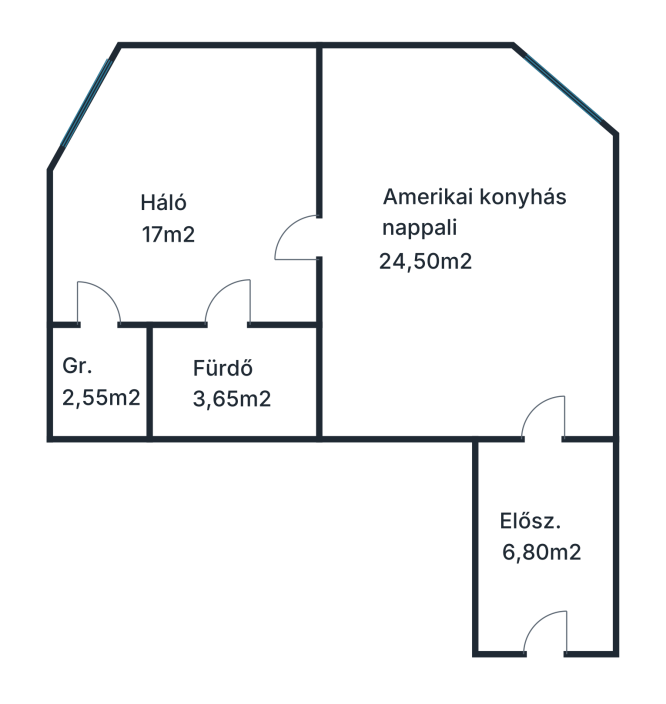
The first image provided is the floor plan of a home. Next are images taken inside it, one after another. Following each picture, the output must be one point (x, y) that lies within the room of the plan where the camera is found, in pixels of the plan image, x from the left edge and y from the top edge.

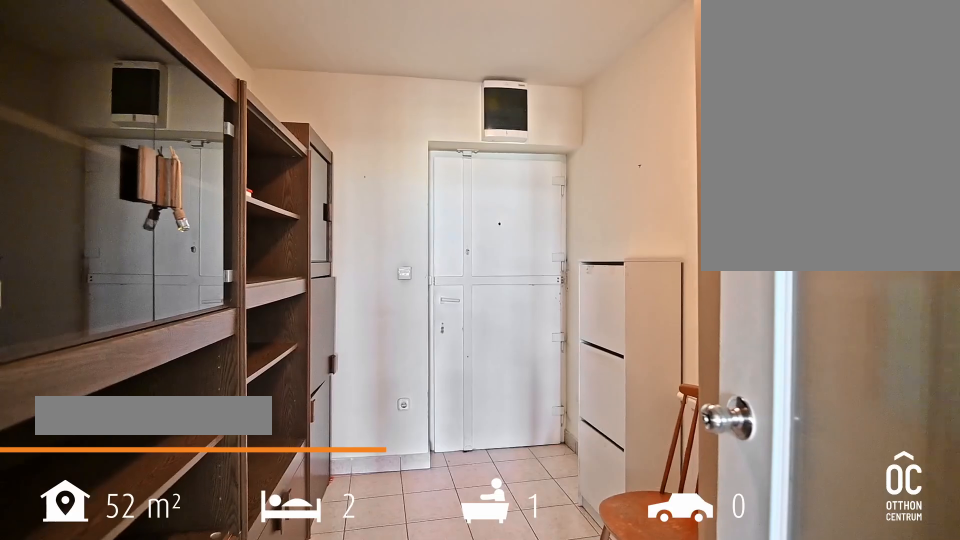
(544, 543)
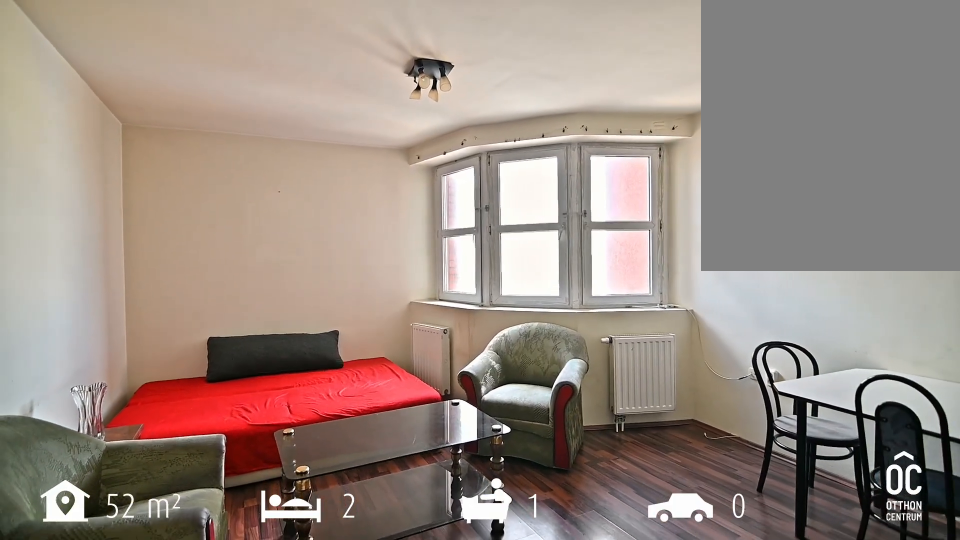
(458, 263)
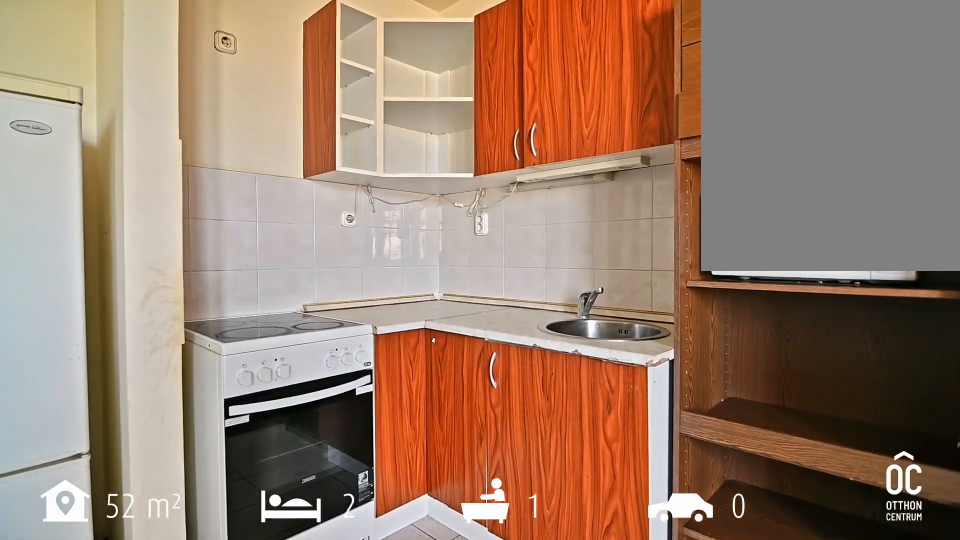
(458, 263)
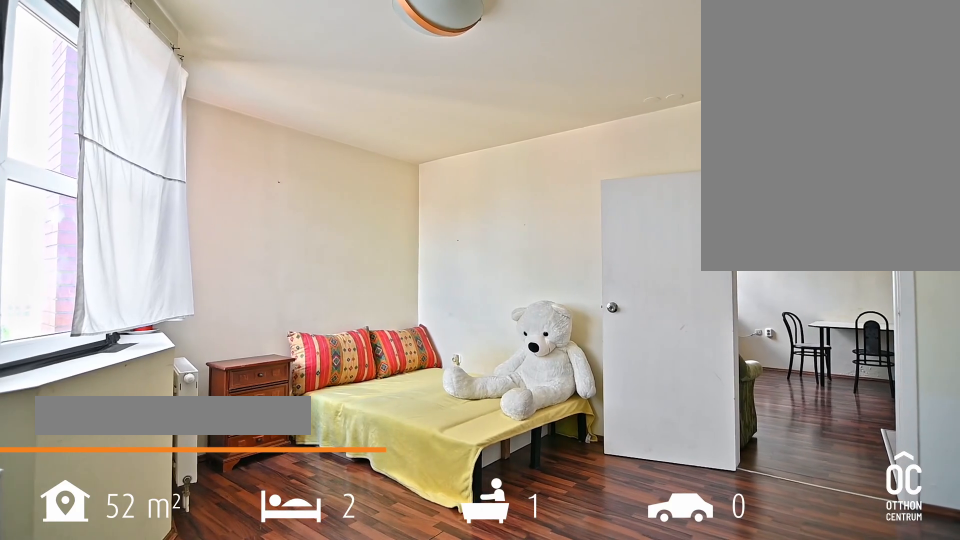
(194, 196)
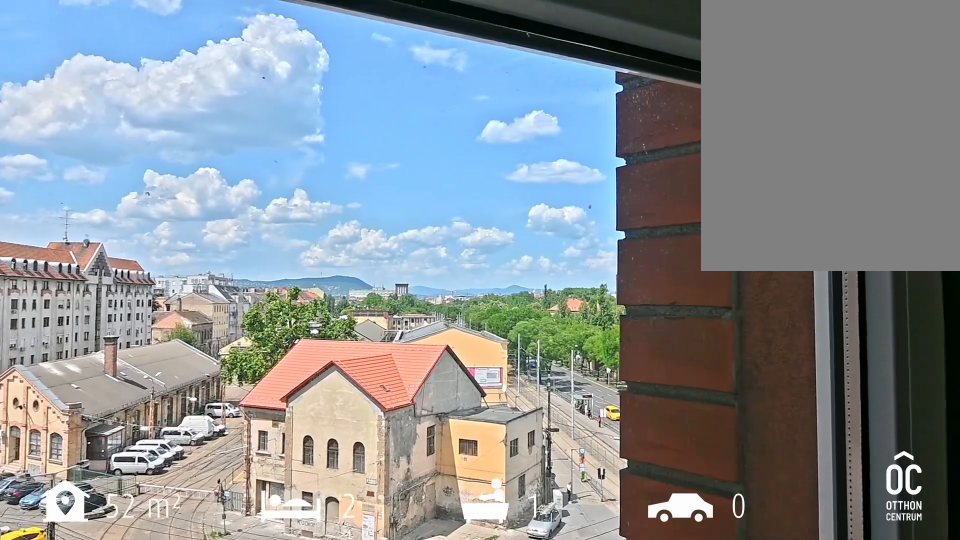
(194, 197)
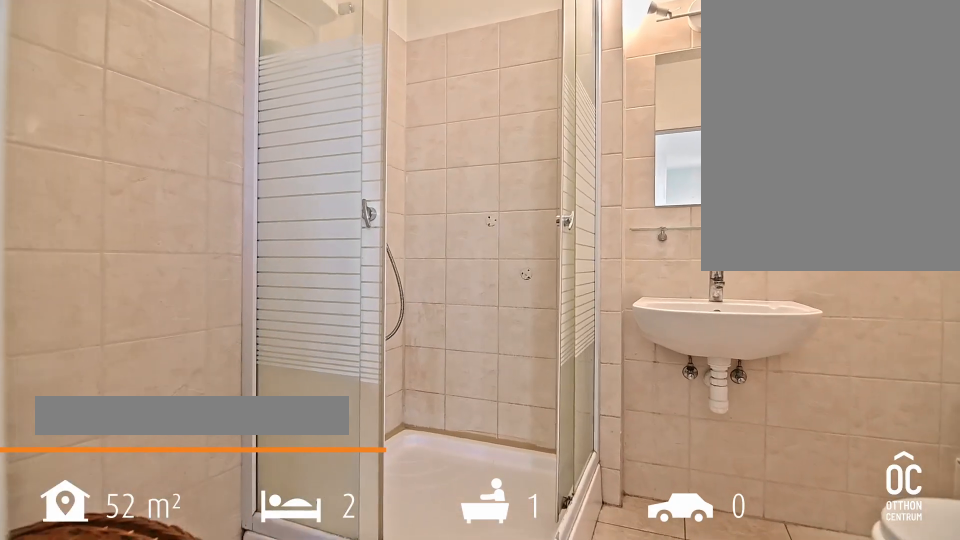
(233, 384)
